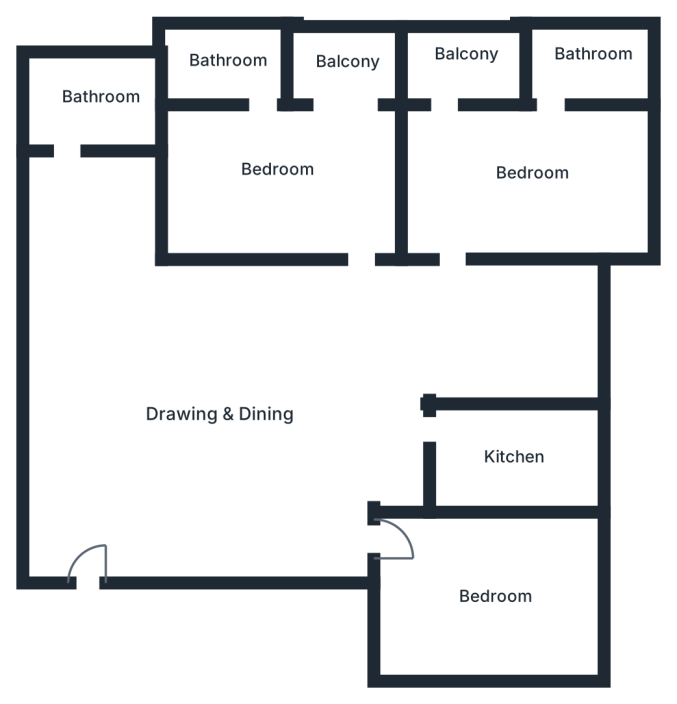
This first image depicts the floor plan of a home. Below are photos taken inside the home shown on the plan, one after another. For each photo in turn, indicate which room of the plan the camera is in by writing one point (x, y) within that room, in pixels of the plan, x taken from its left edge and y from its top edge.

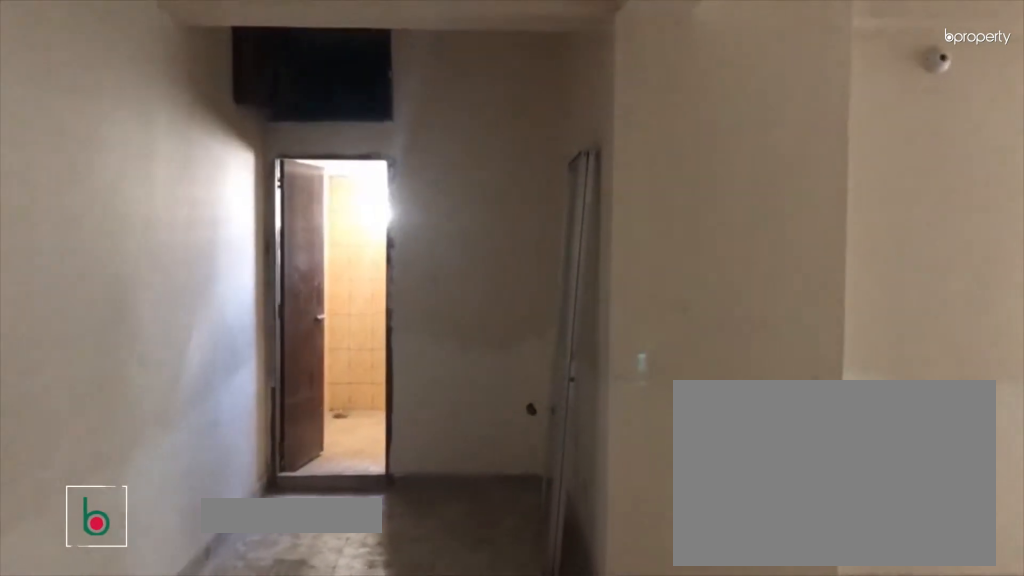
(214, 396)
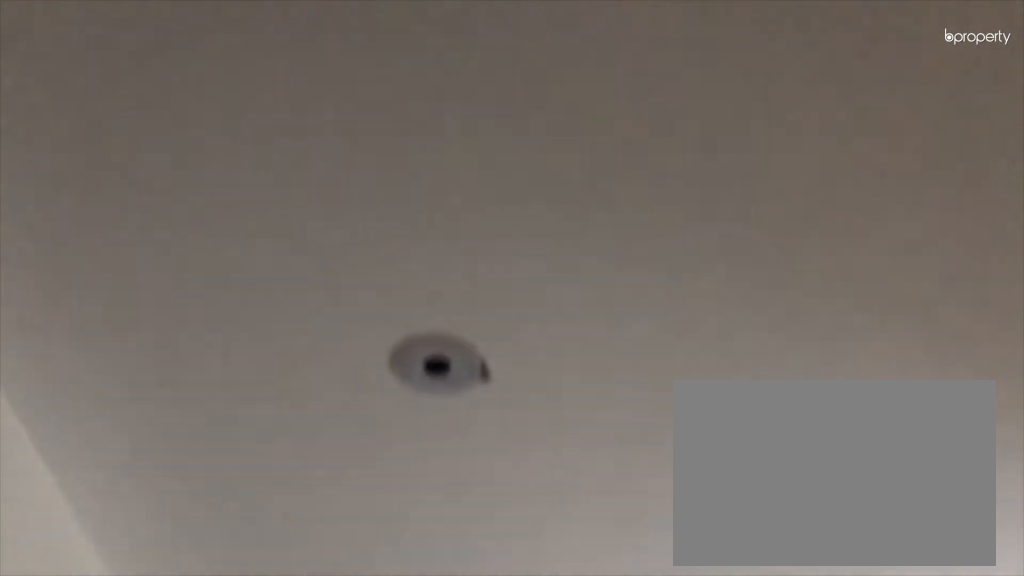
(214, 396)
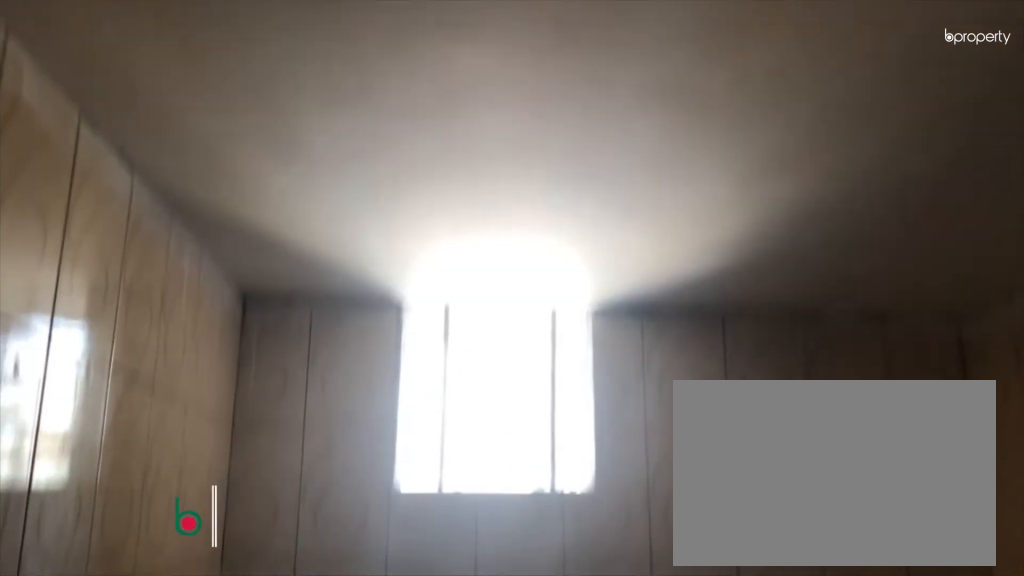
(101, 98)
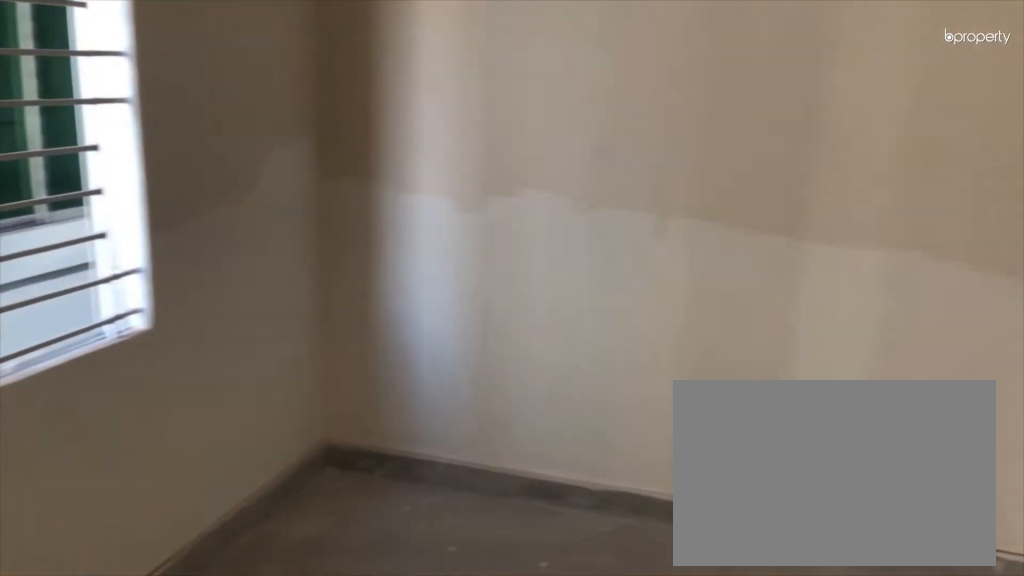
(536, 175)
